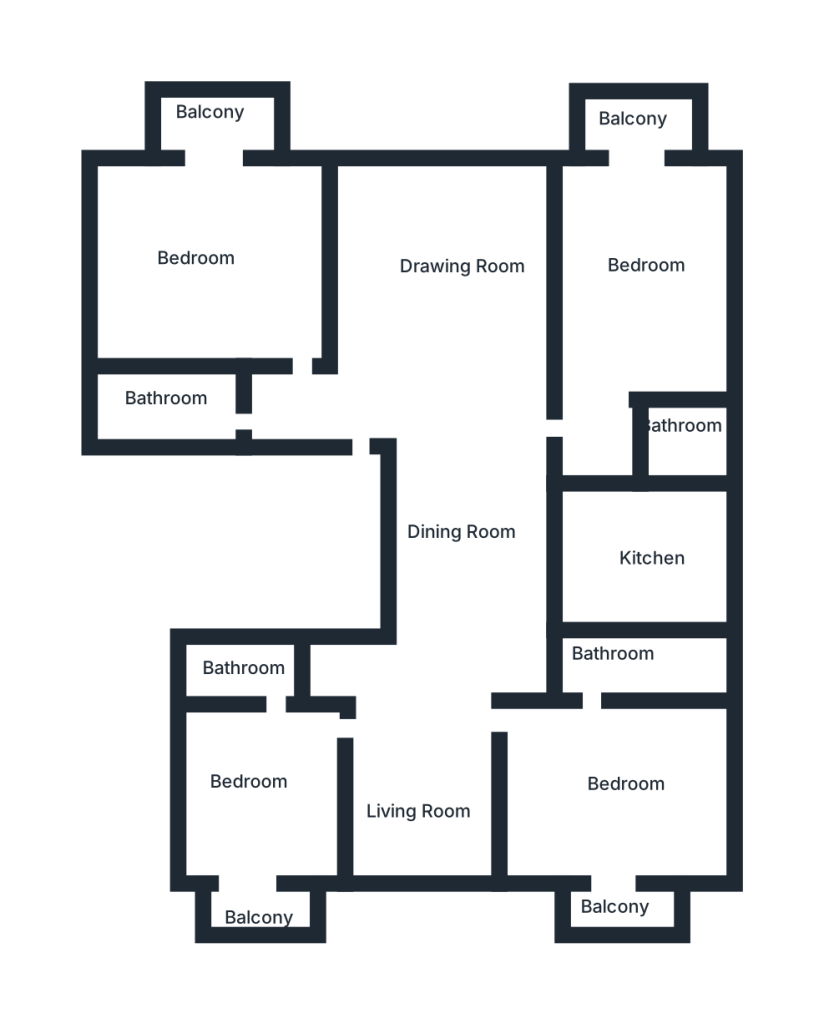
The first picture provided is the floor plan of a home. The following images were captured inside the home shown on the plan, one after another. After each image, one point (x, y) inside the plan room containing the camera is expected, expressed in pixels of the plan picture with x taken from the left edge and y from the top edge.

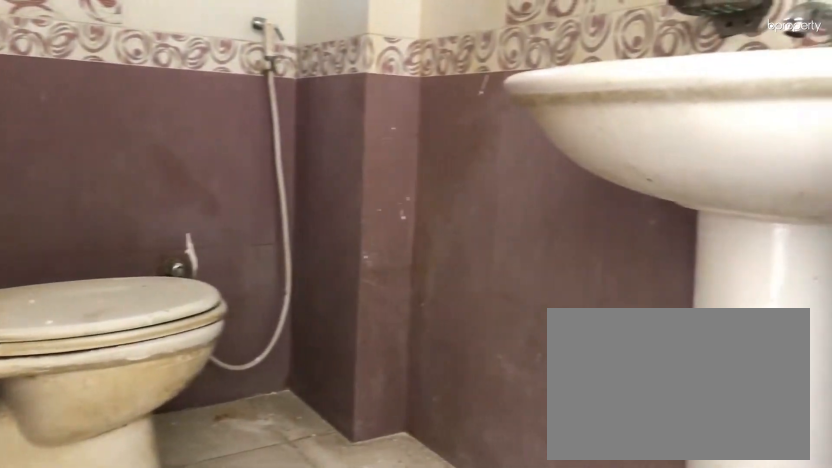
(677, 439)
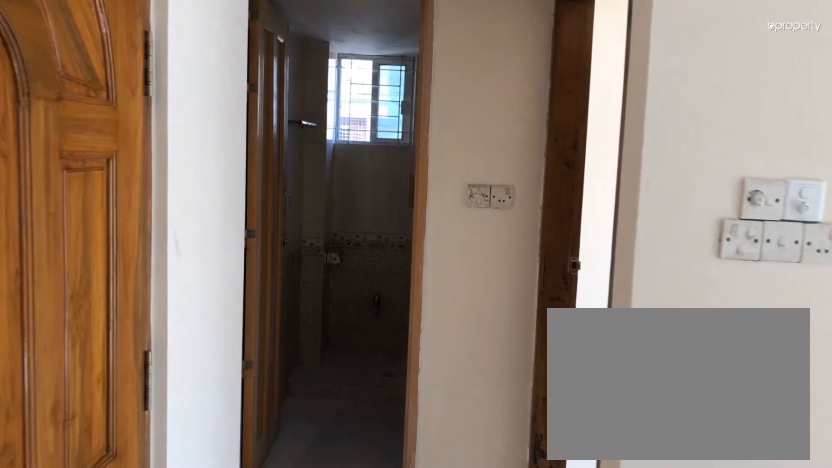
(341, 413)
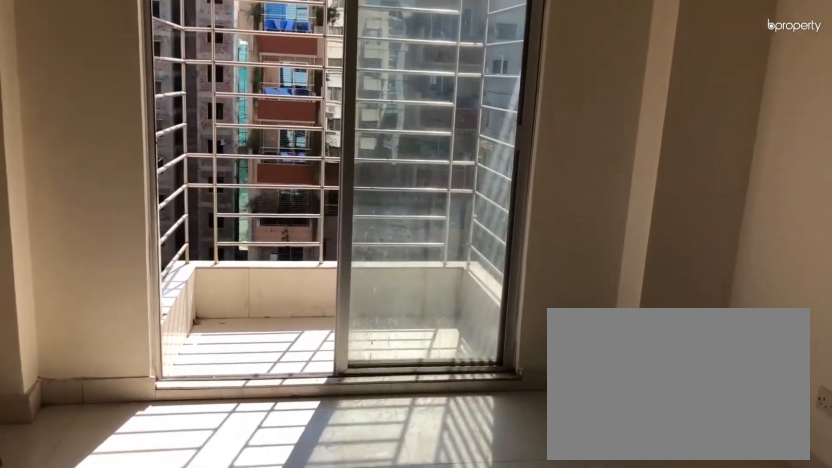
(216, 275)
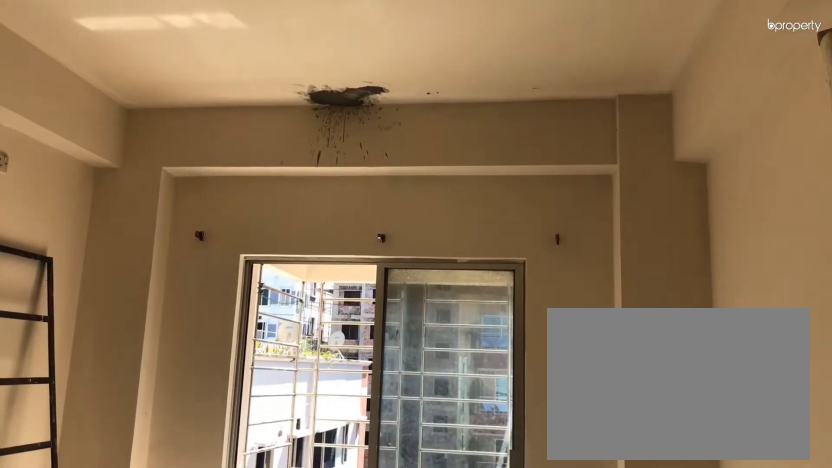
(216, 275)
